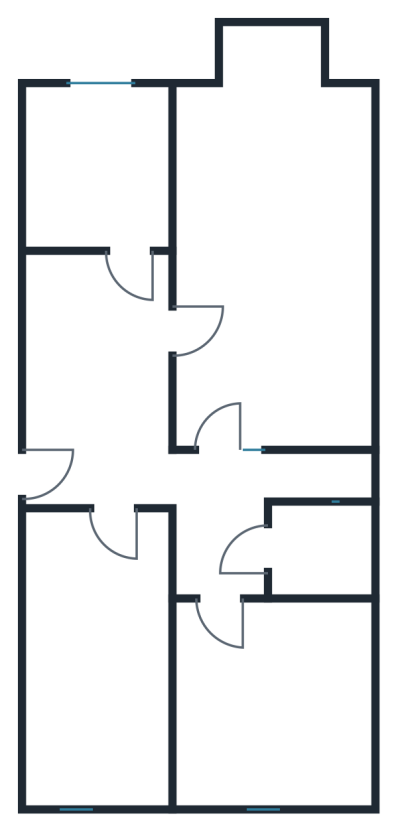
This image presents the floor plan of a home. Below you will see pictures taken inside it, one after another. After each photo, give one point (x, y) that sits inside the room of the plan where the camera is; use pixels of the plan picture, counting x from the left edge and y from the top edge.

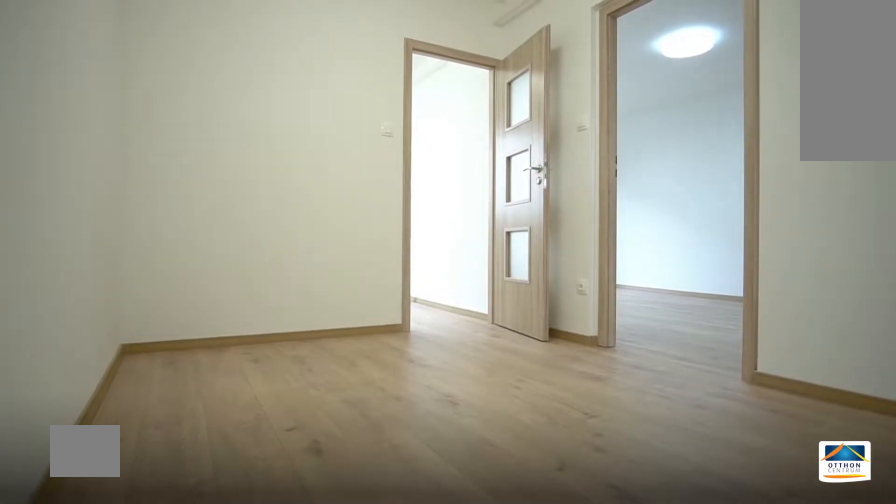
(92, 367)
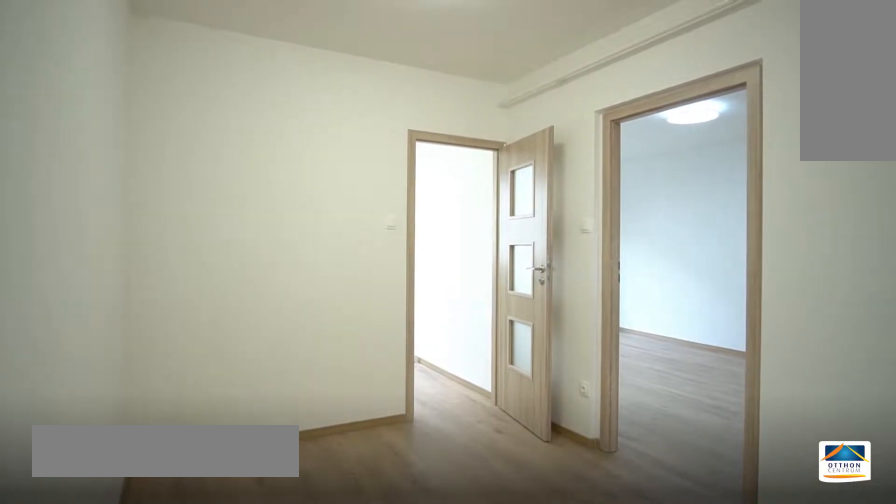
(90, 367)
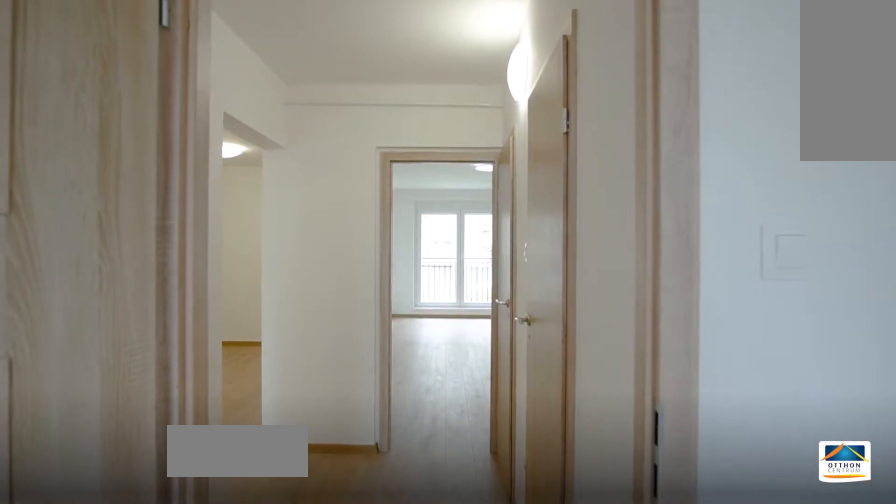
(223, 524)
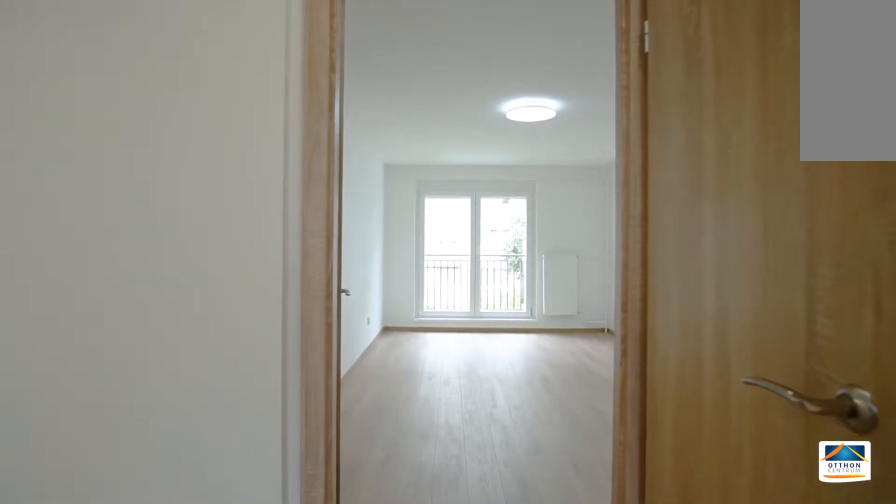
(223, 523)
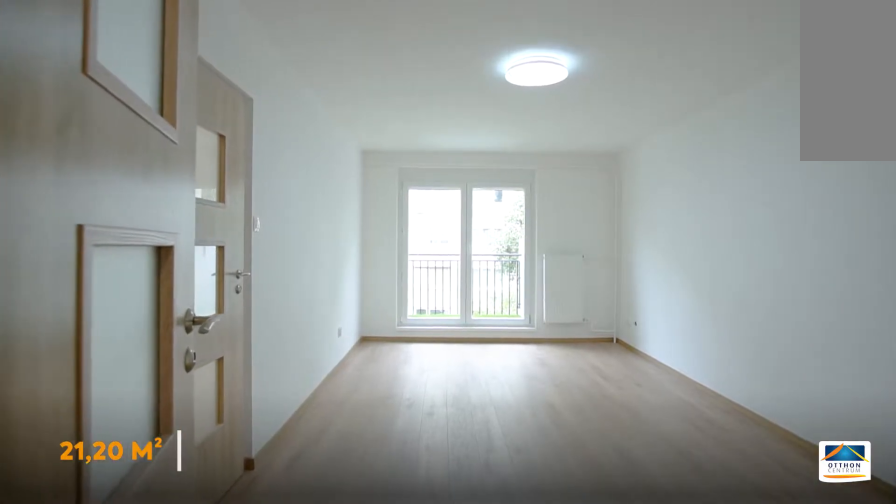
(267, 236)
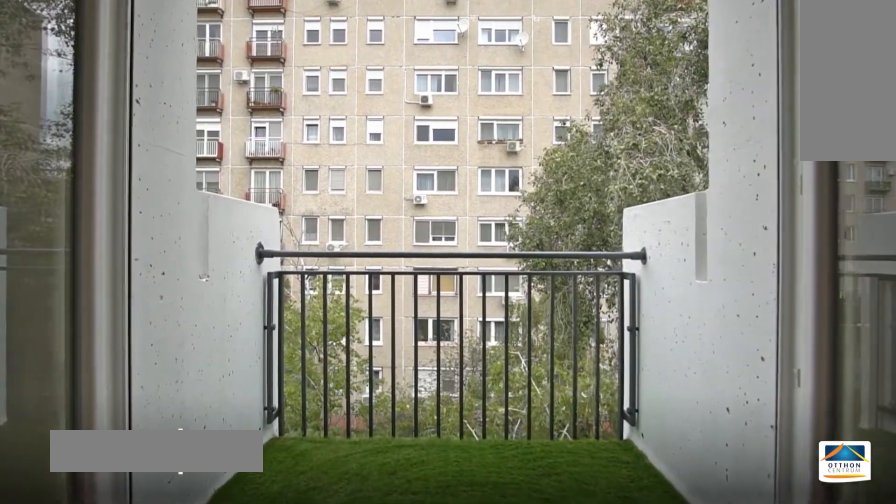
(271, 54)
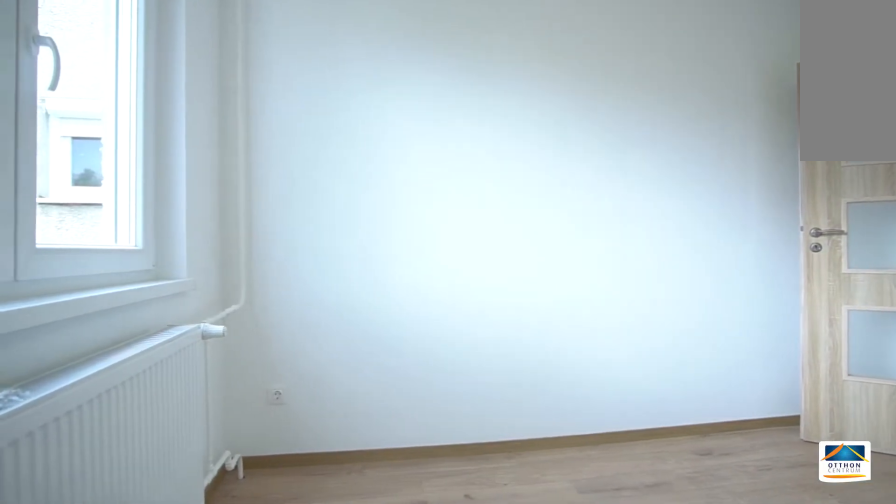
(283, 705)
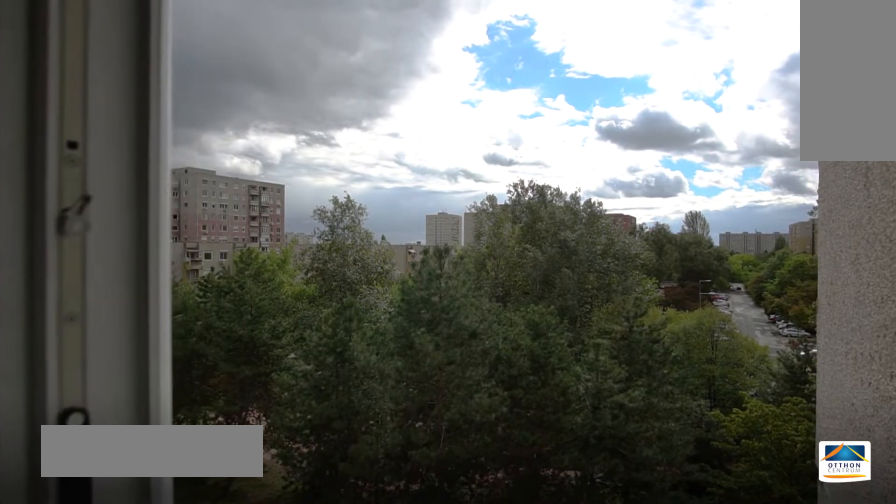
(95, 704)
